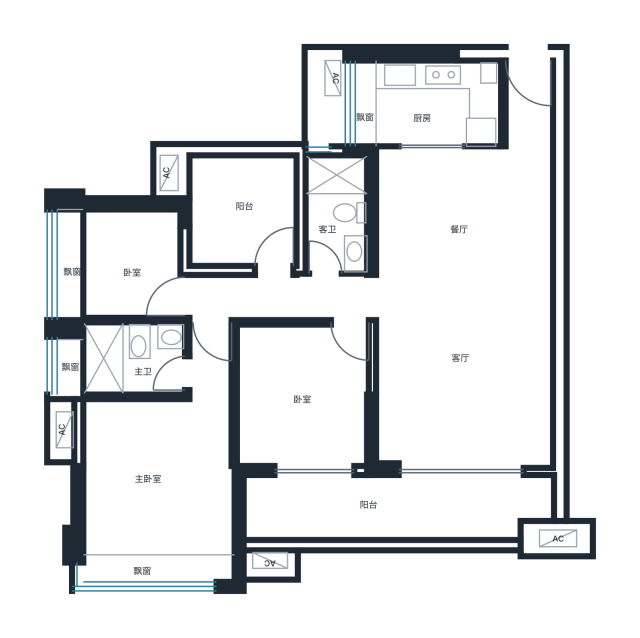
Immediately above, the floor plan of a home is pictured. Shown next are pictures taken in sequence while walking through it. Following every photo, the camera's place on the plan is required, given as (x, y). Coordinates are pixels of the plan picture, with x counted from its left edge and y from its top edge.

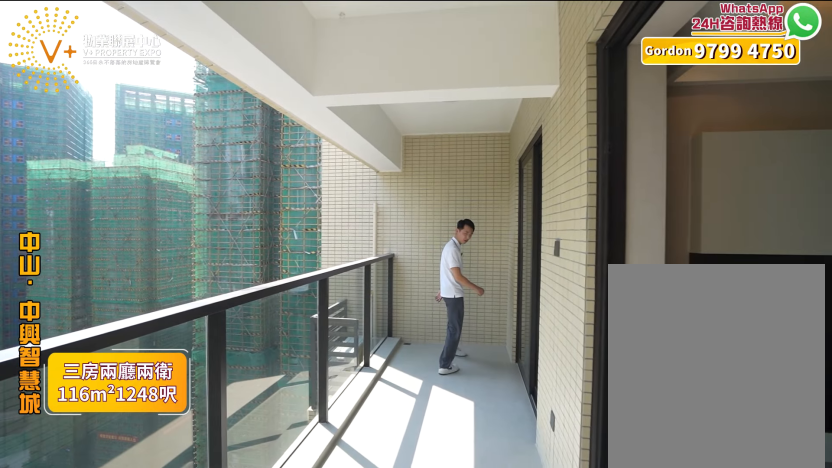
(449, 492)
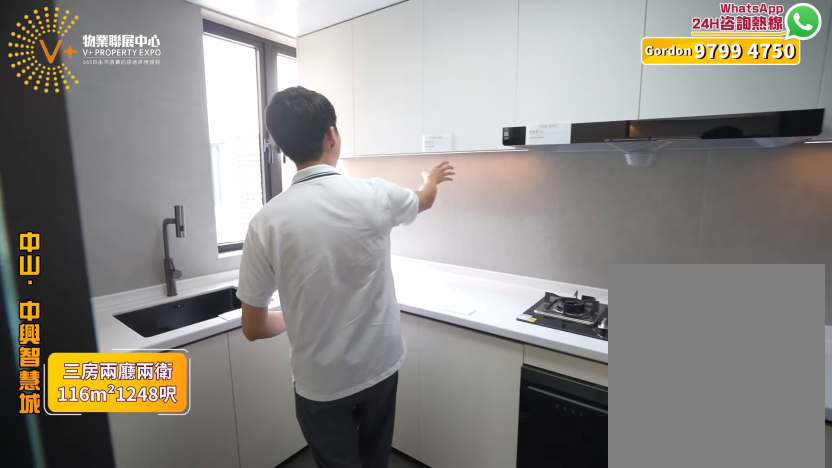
(434, 106)
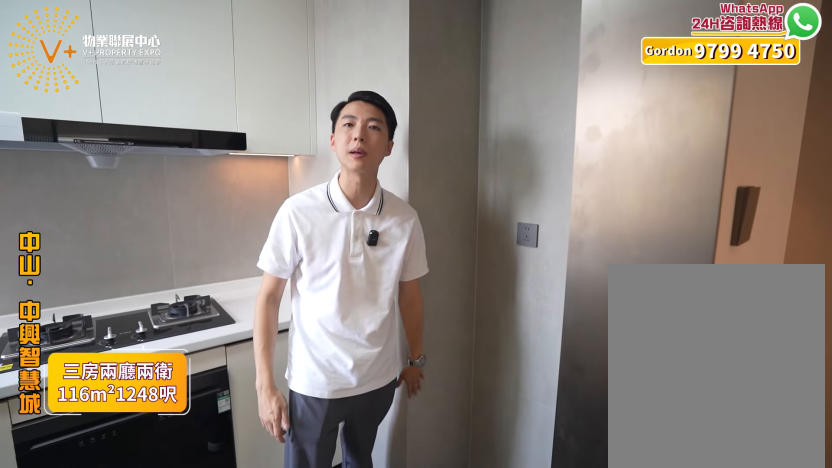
(438, 111)
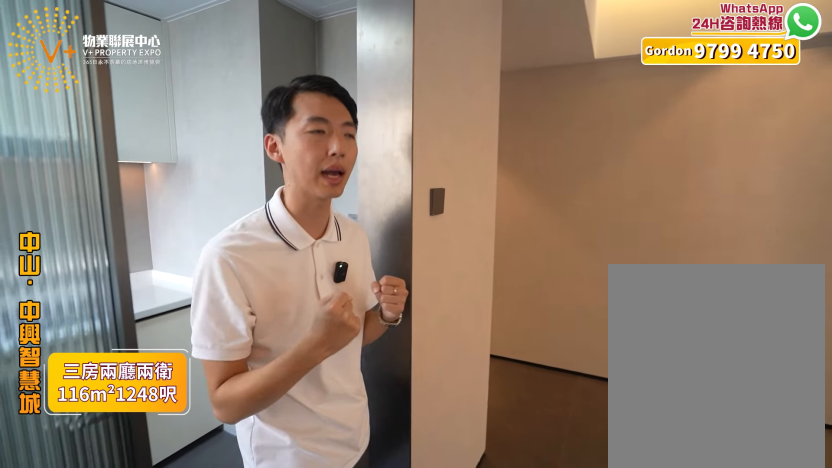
(431, 104)
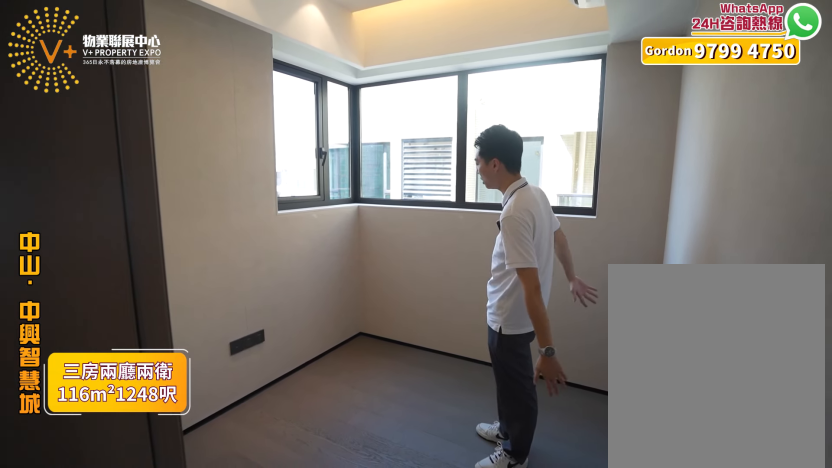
(255, 202)
